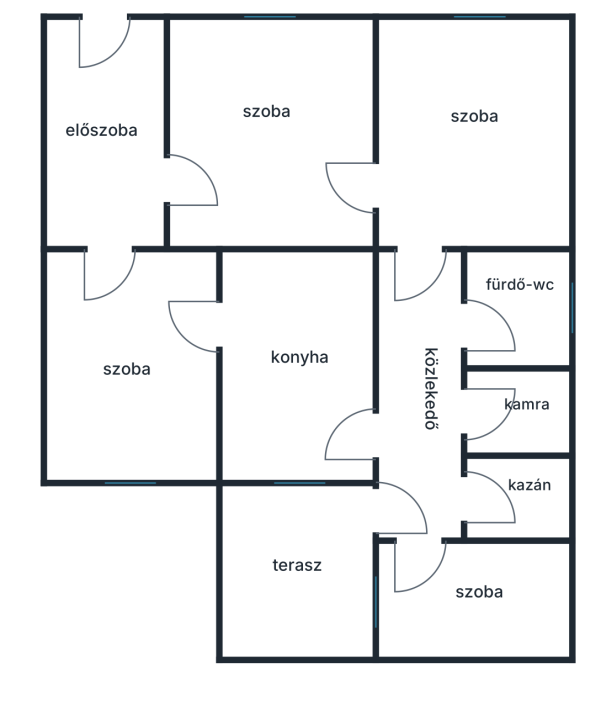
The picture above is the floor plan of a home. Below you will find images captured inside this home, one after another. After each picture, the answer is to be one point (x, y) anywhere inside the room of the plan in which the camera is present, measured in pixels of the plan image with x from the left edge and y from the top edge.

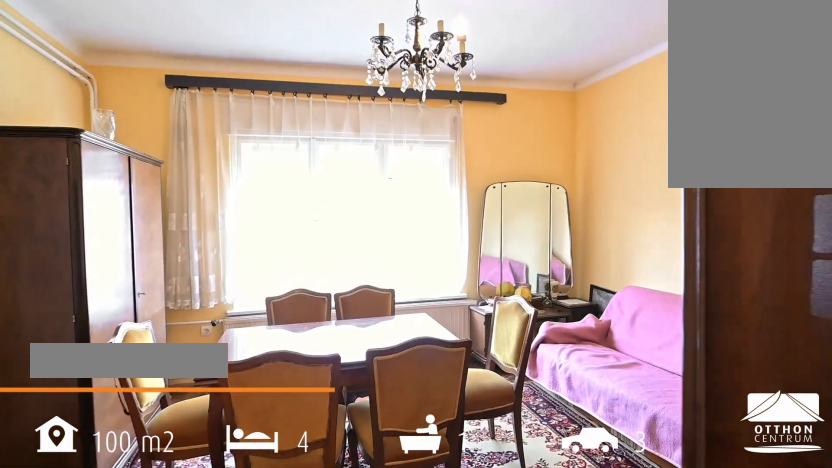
(476, 145)
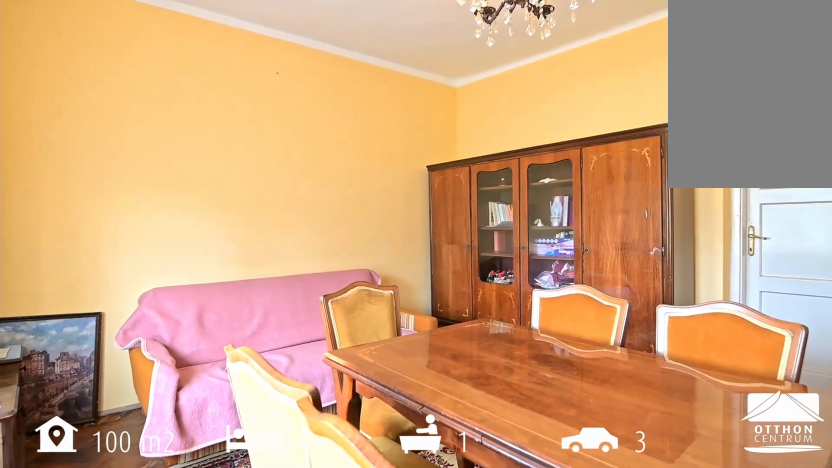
(476, 145)
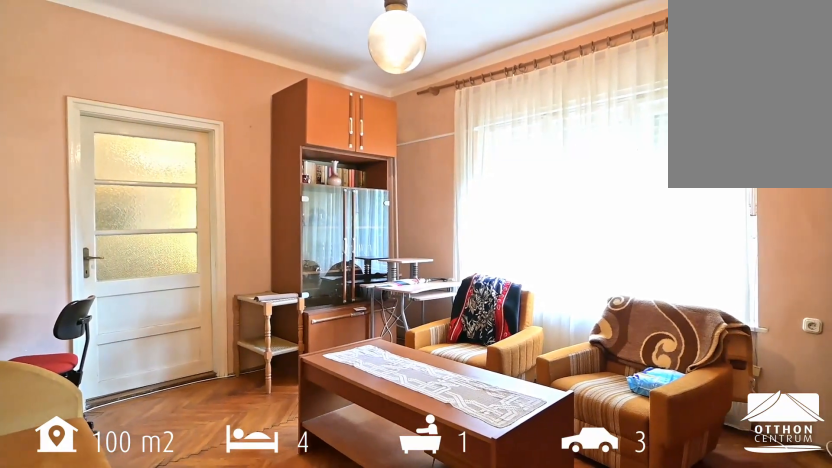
(129, 376)
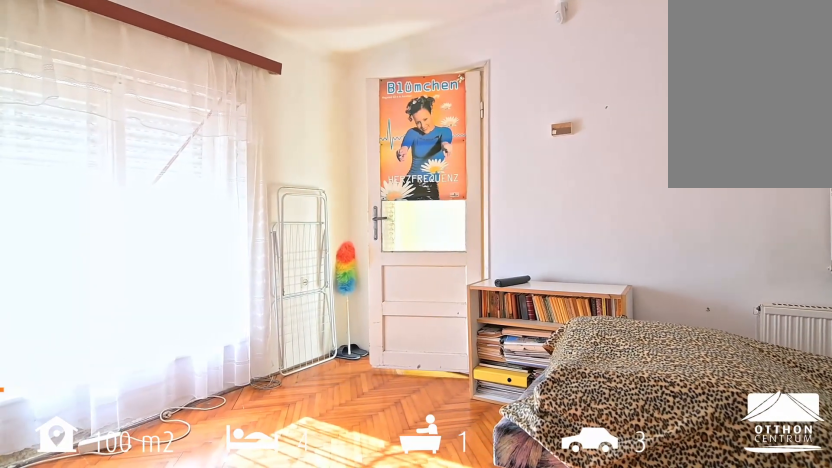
(492, 607)
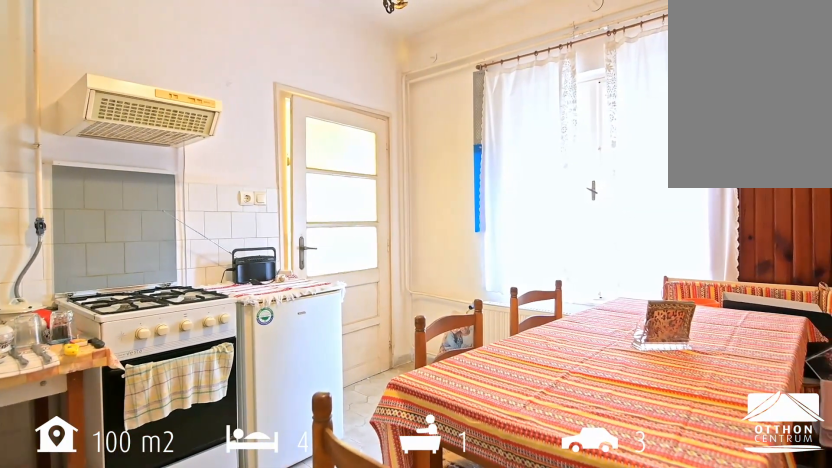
(294, 382)
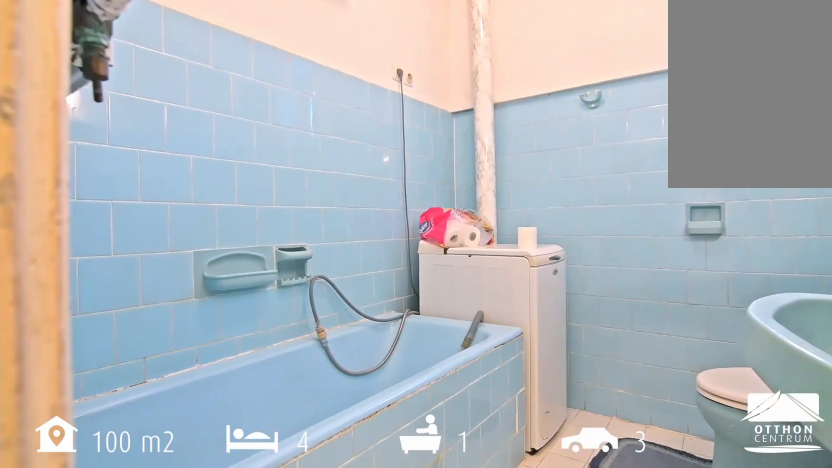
(525, 283)
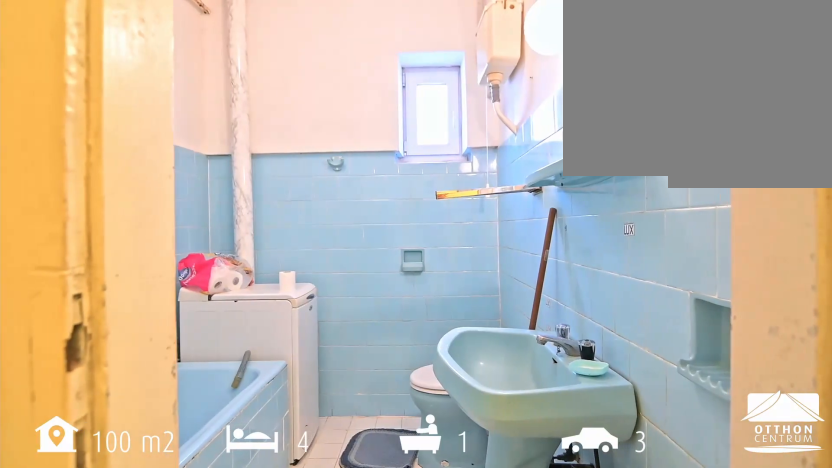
(525, 283)
